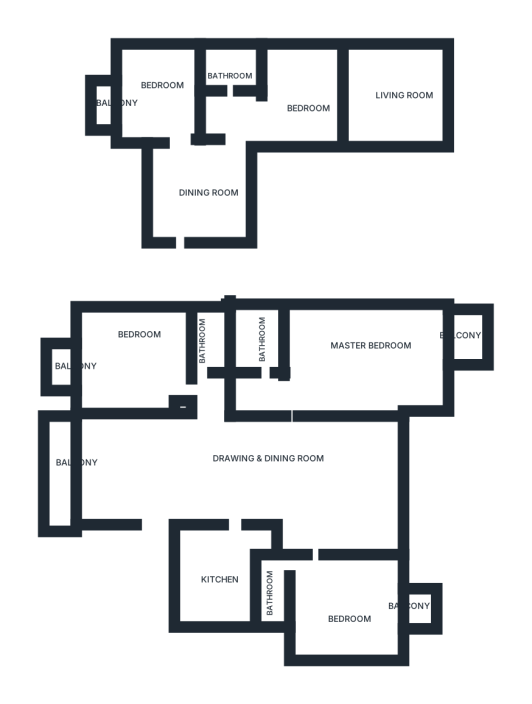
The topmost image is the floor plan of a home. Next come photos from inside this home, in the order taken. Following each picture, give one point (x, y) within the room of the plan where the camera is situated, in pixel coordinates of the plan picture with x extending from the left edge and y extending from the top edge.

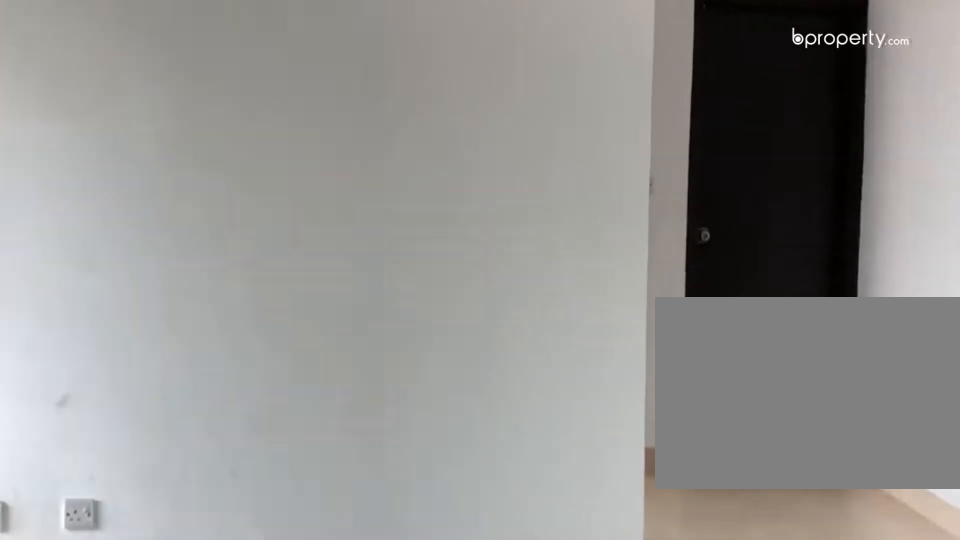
(144, 480)
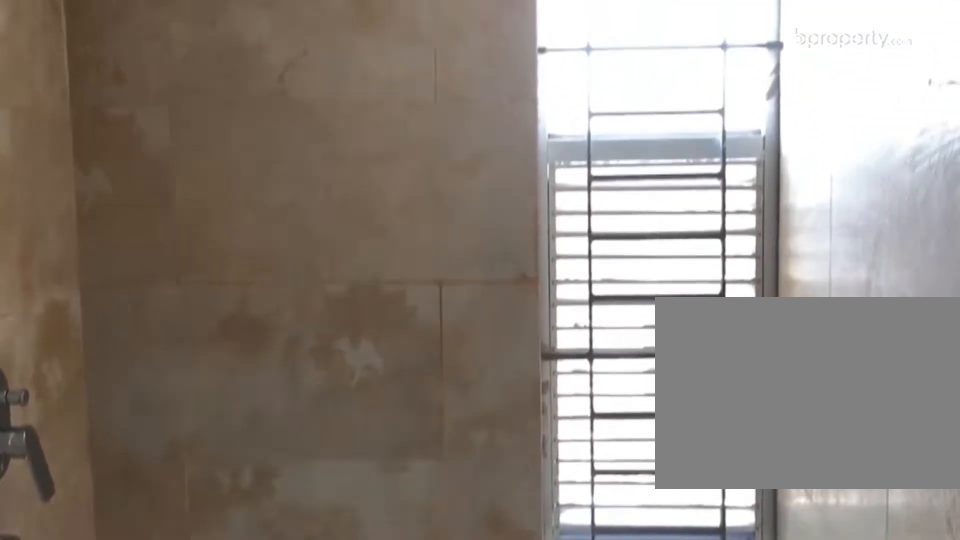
(202, 346)
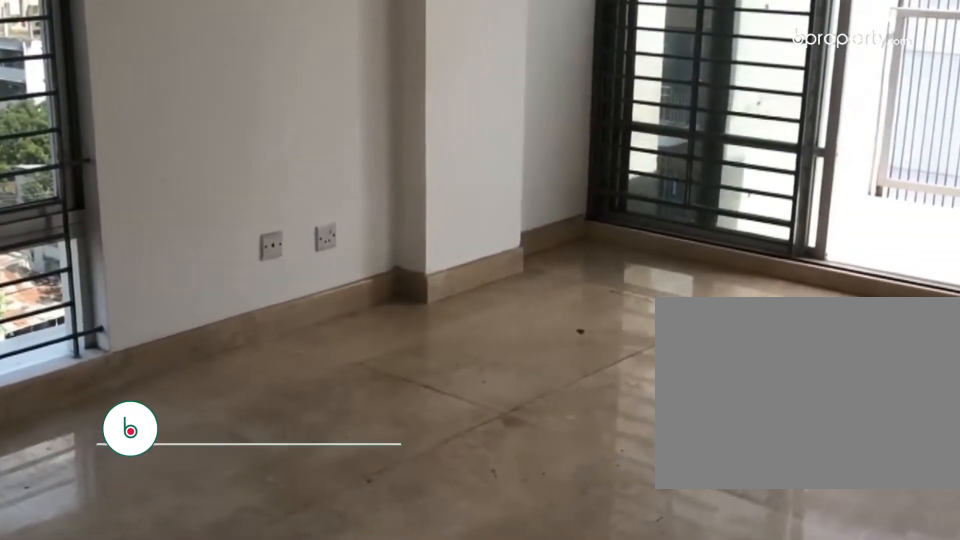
(367, 363)
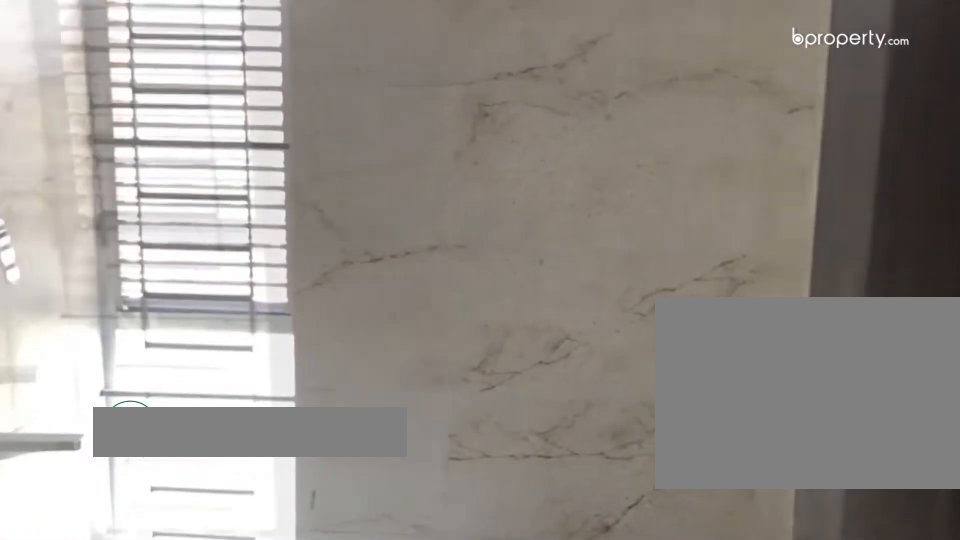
(260, 342)
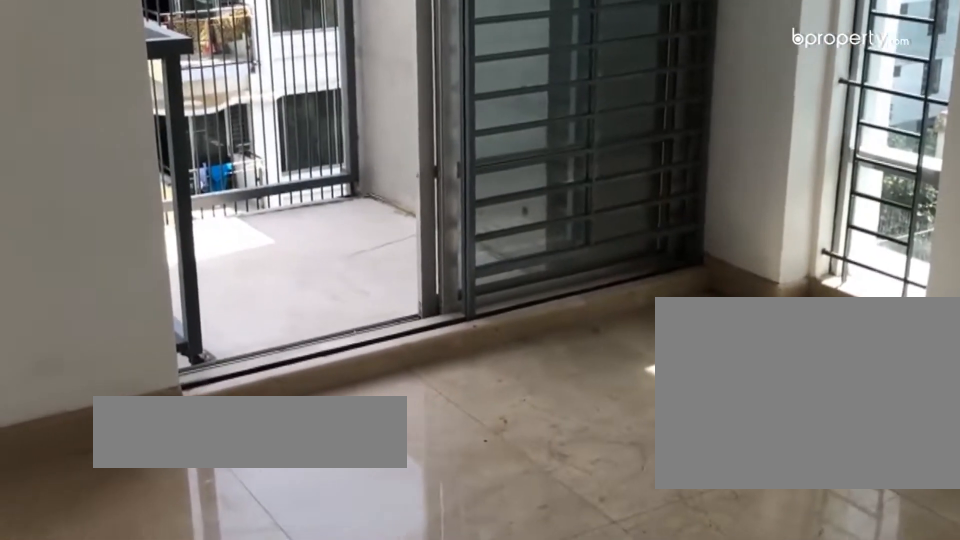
(342, 610)
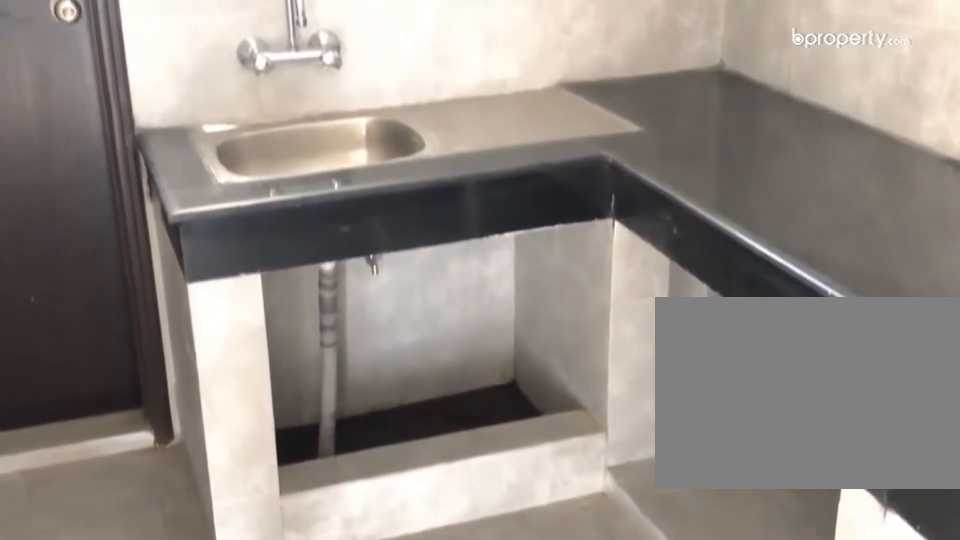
(218, 576)
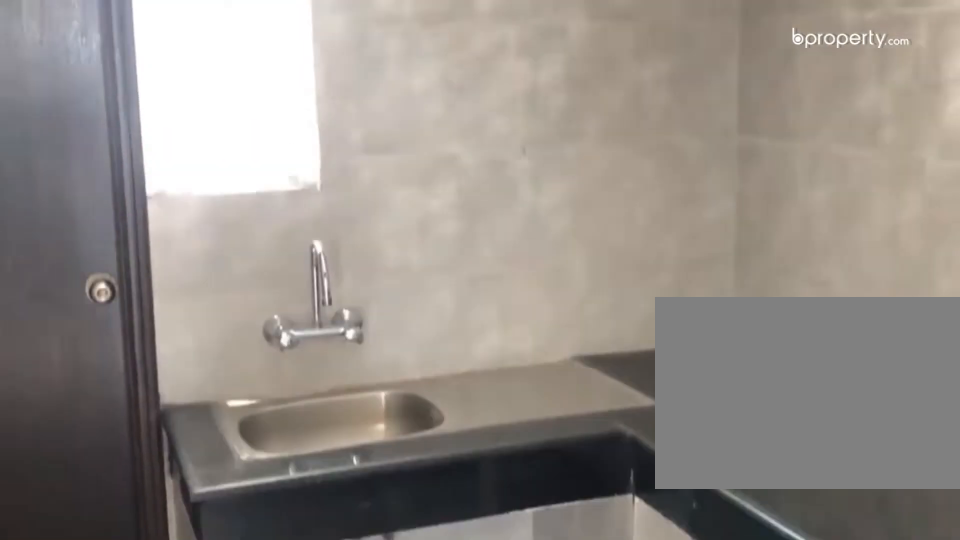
(218, 576)
